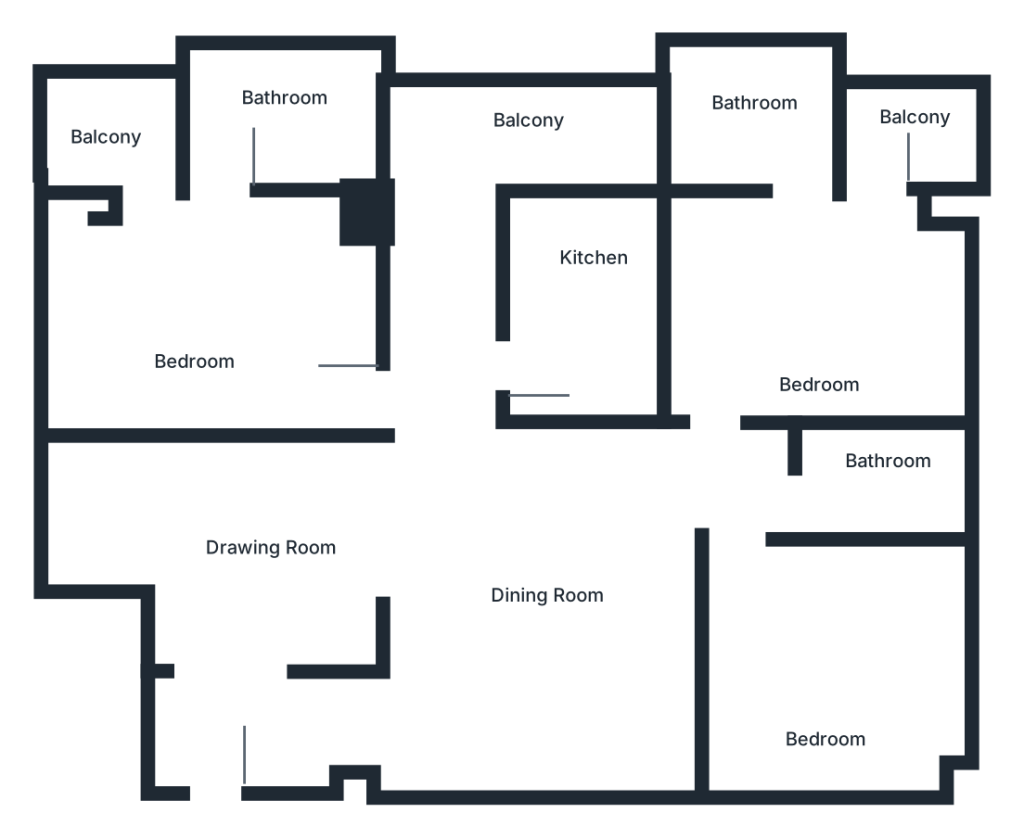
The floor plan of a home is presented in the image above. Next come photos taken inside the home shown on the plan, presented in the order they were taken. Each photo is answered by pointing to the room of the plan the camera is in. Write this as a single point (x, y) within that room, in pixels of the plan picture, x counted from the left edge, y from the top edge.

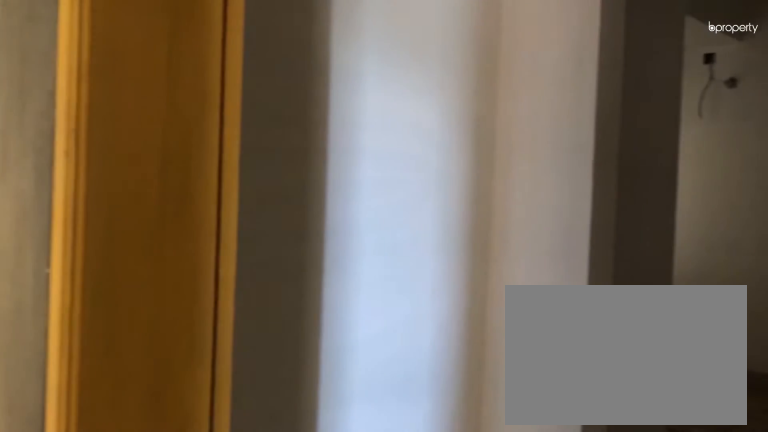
(206, 725)
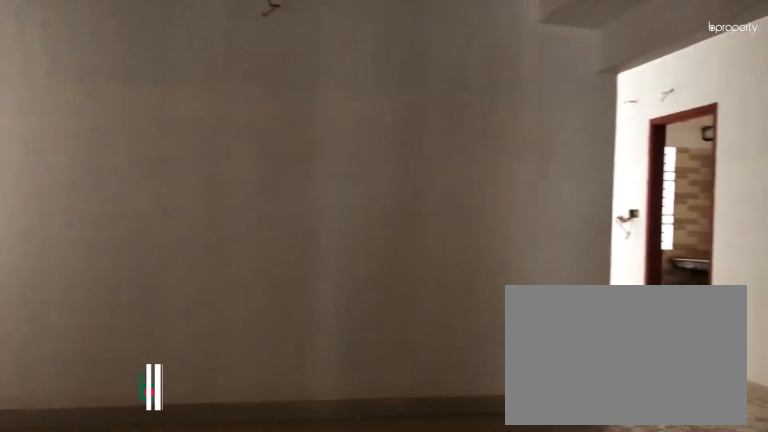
(206, 725)
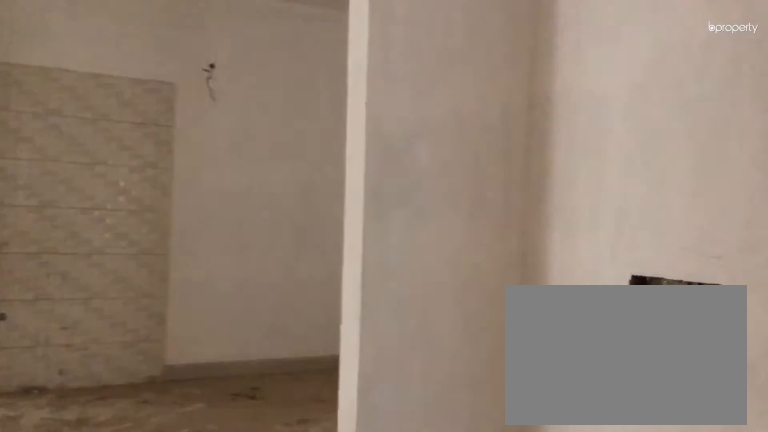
(290, 540)
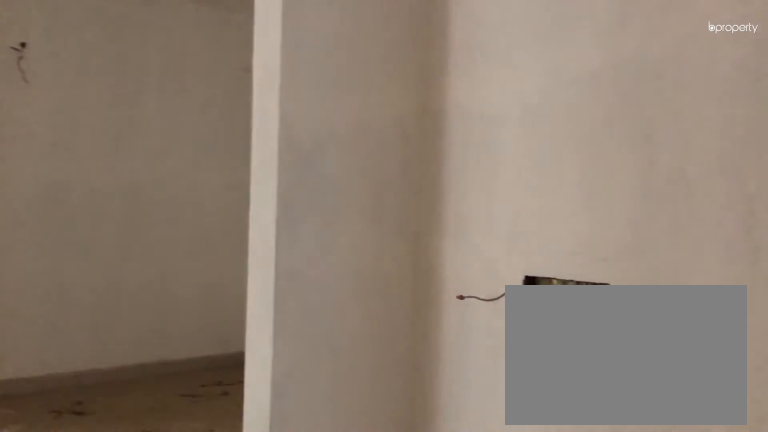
(290, 540)
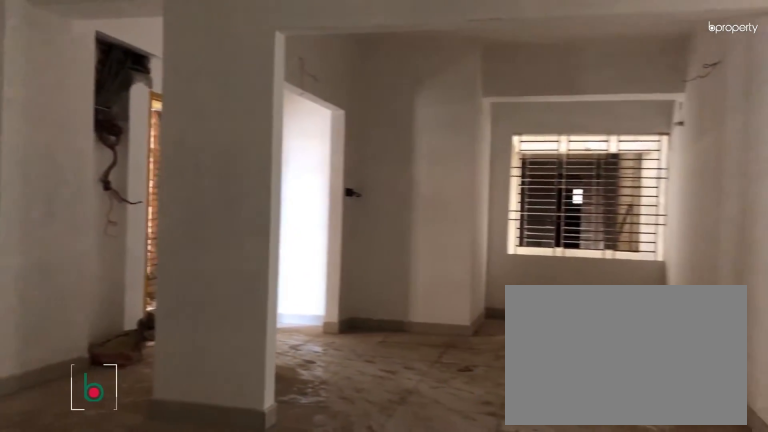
(518, 604)
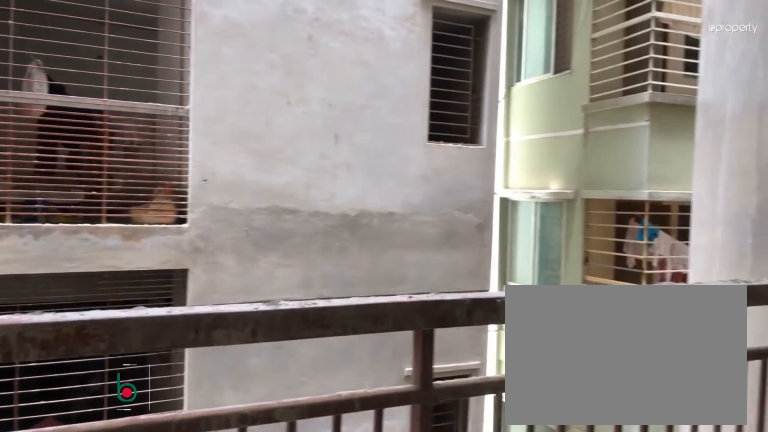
(516, 147)
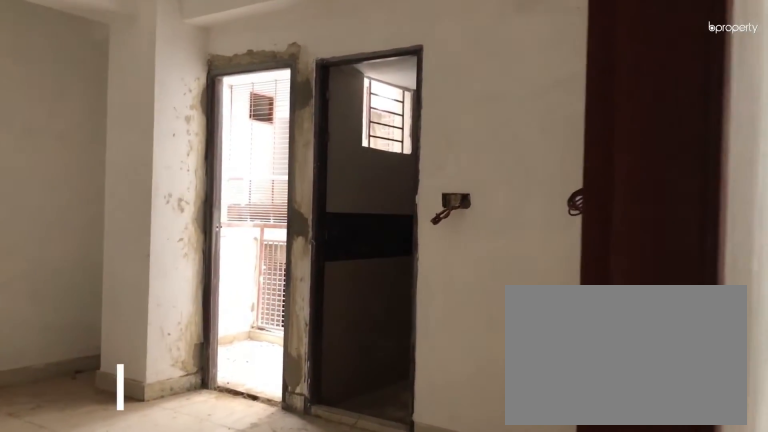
(342, 387)
